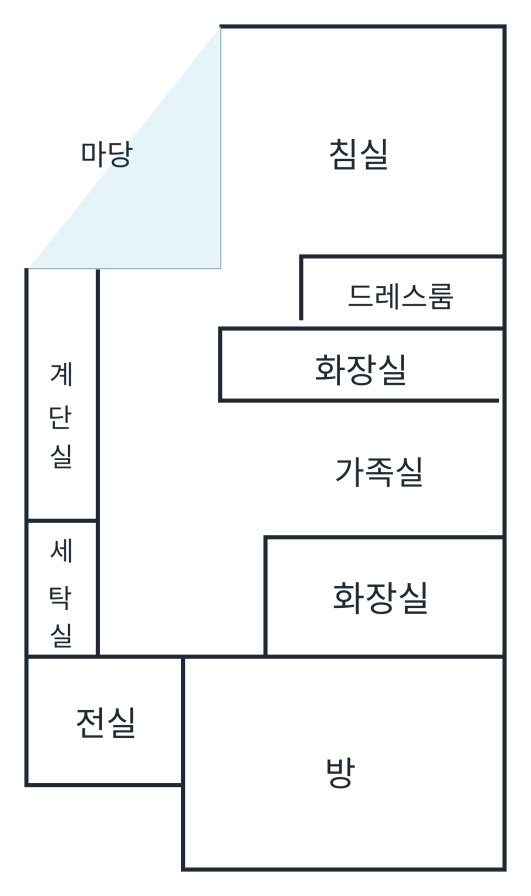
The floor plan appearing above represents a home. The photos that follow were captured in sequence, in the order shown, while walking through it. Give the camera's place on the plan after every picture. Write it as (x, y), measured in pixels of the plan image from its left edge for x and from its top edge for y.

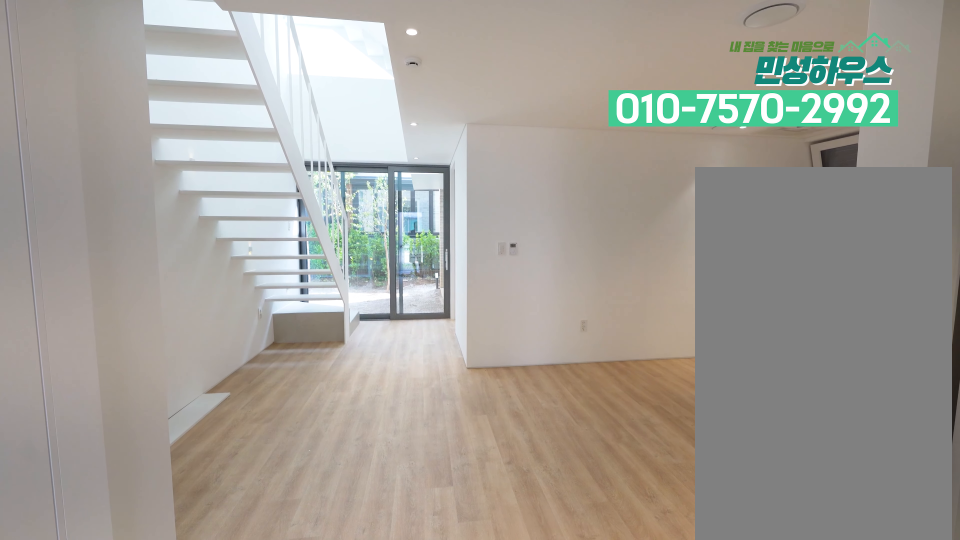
(142, 627)
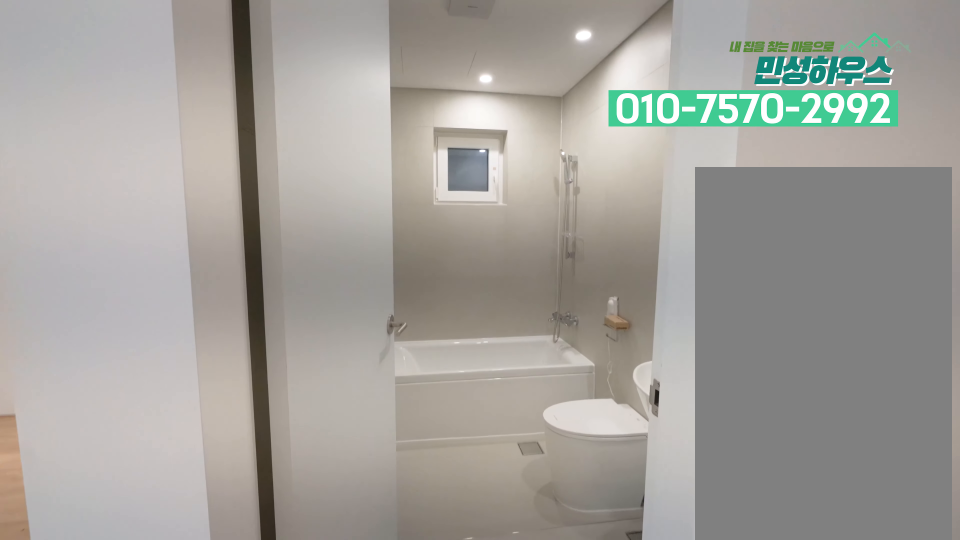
(228, 619)
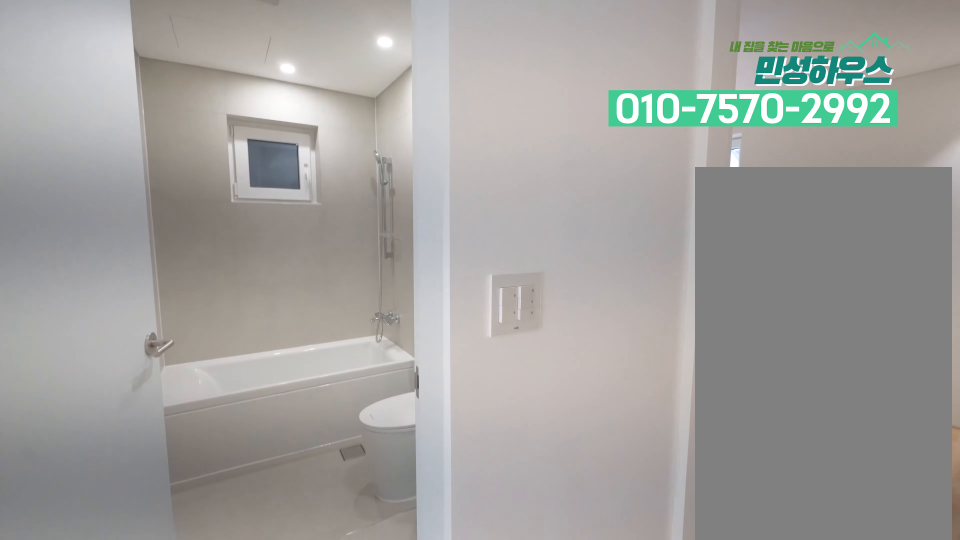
(228, 619)
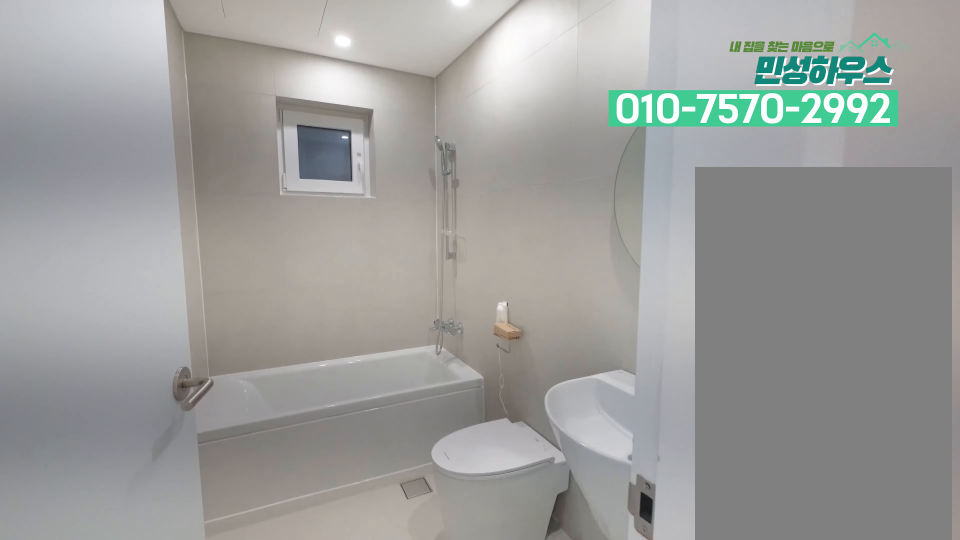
(274, 619)
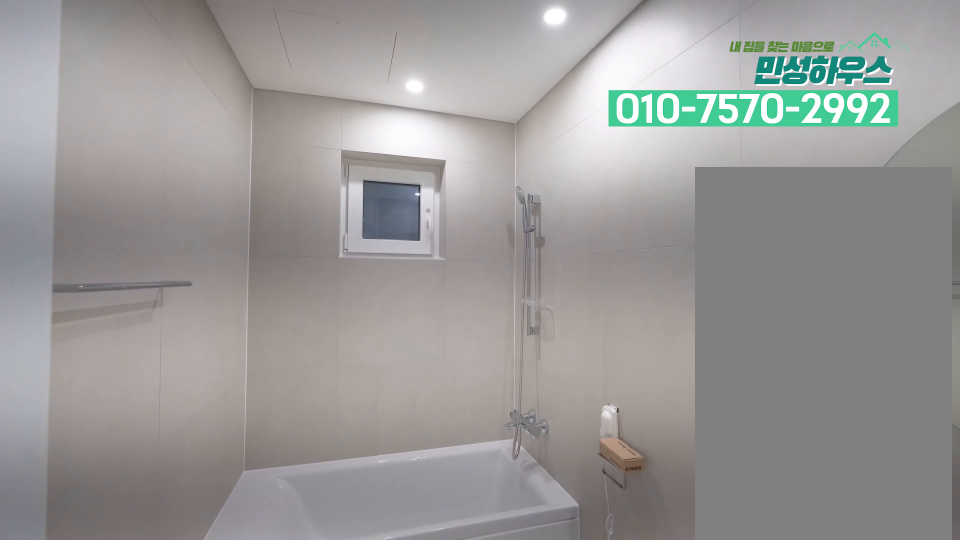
(277, 616)
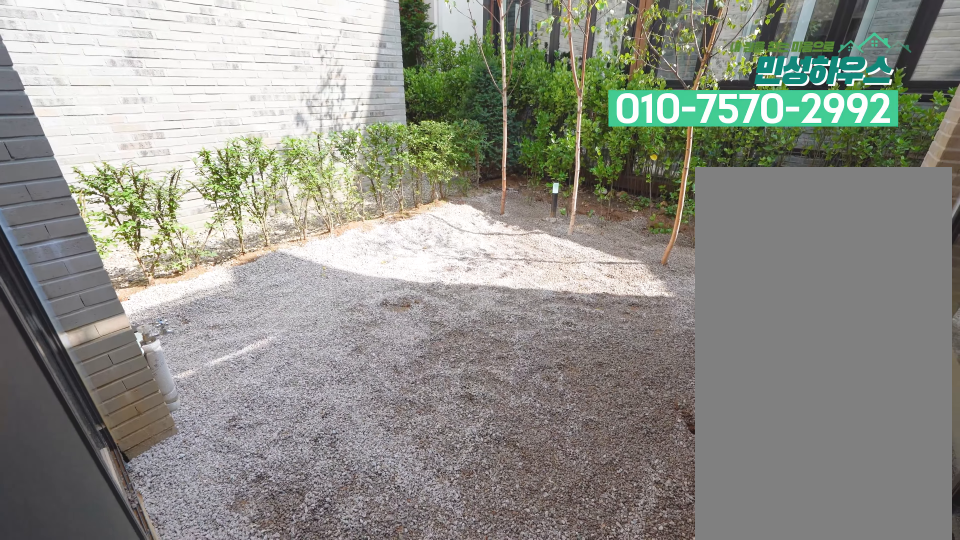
(181, 308)
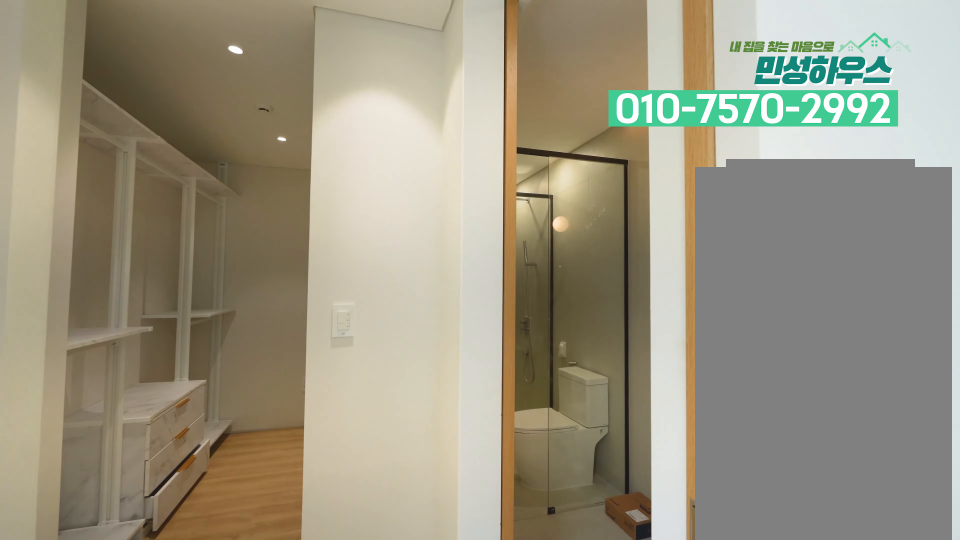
(181, 311)
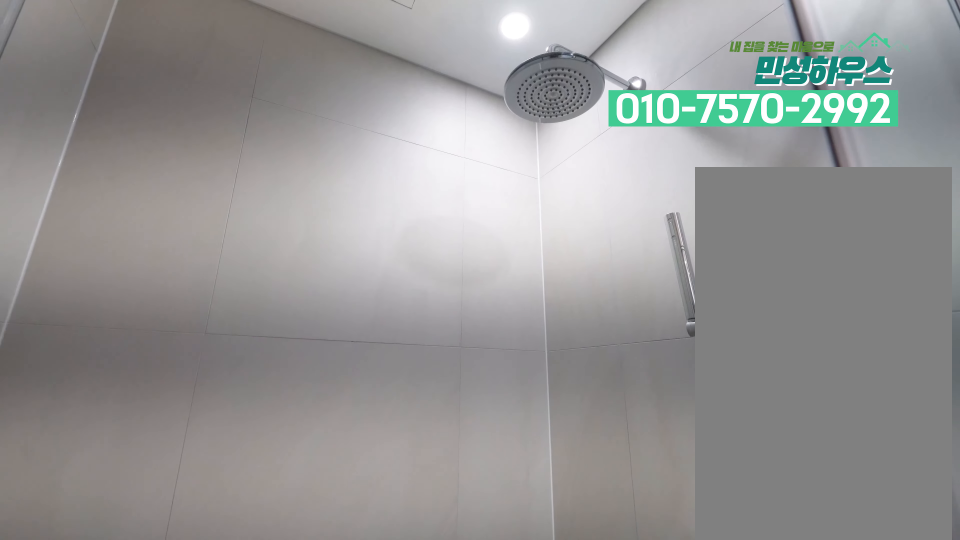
(431, 374)
